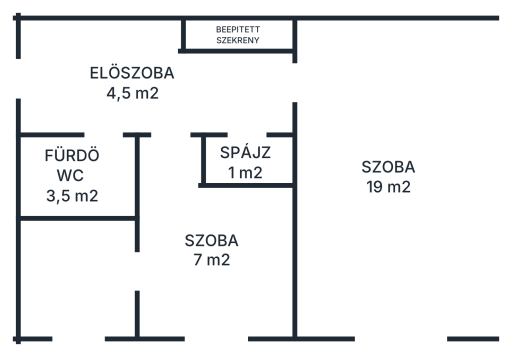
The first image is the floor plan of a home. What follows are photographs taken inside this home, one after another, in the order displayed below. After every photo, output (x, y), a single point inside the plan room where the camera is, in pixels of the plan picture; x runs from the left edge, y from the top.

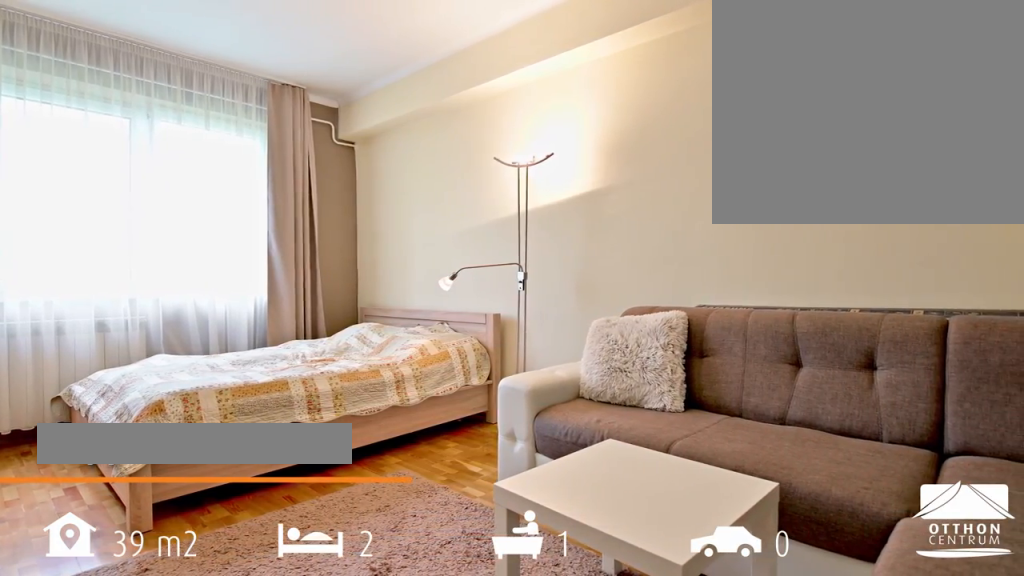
(398, 168)
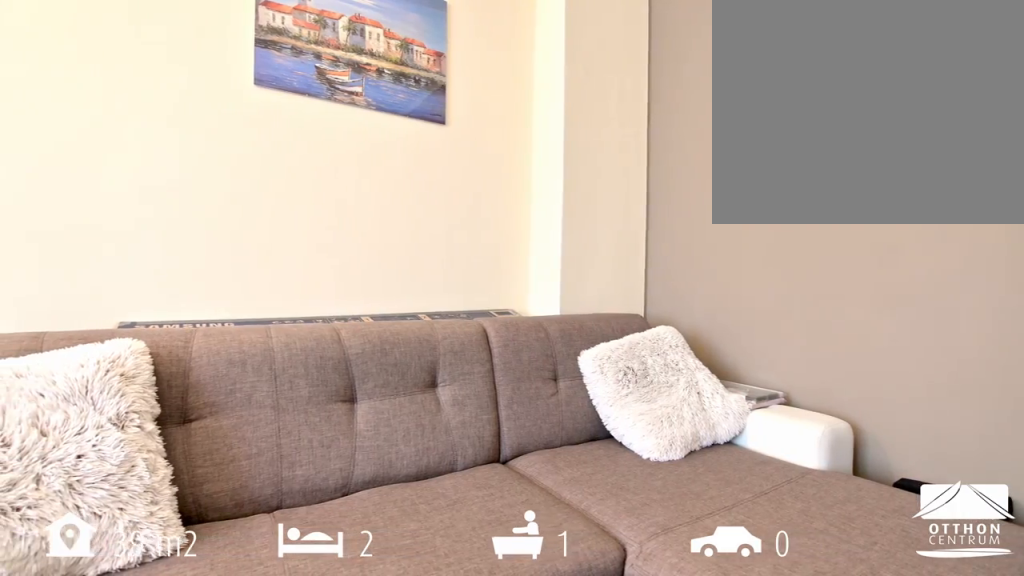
(398, 168)
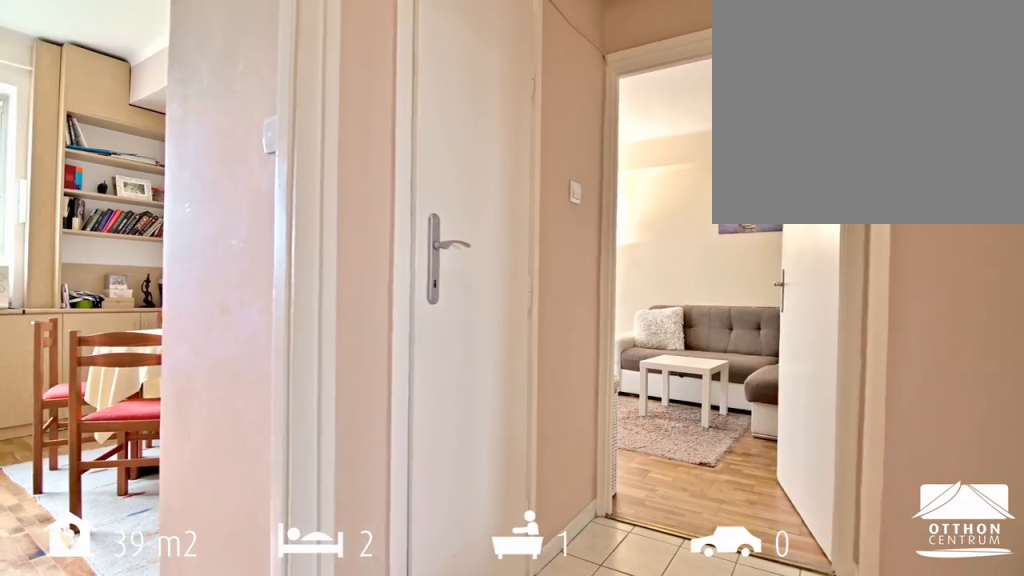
(139, 80)
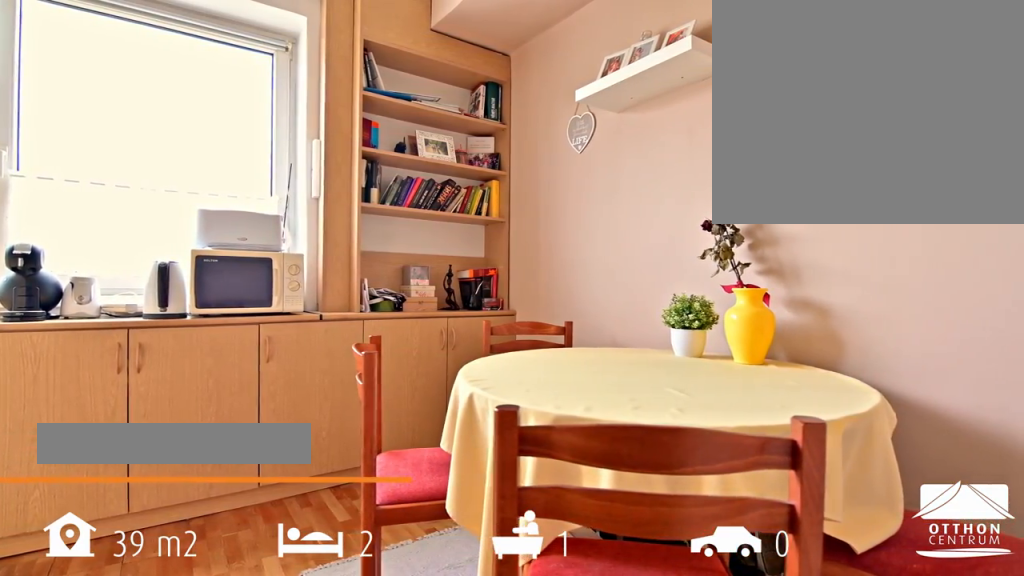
(210, 247)
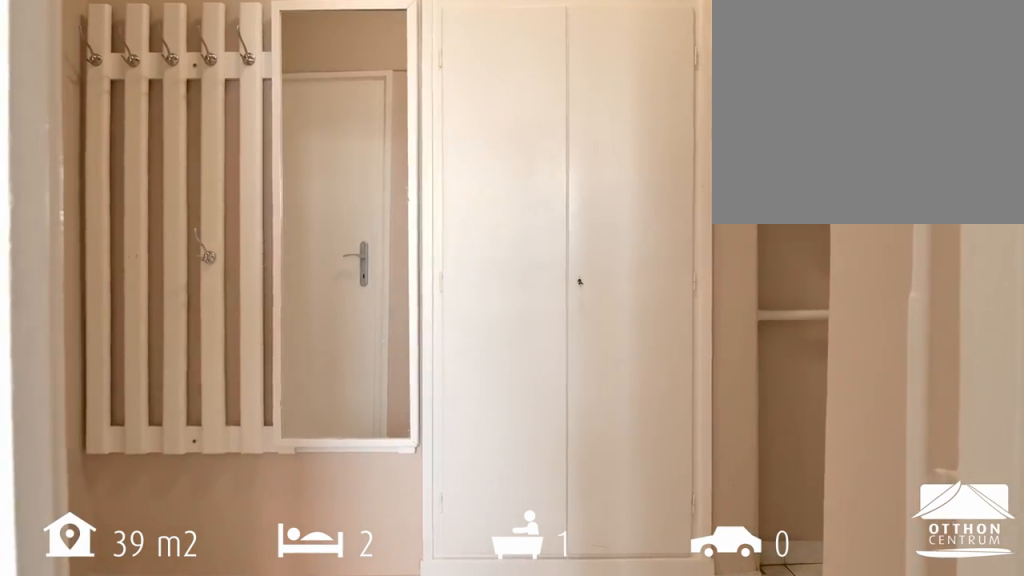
(139, 80)
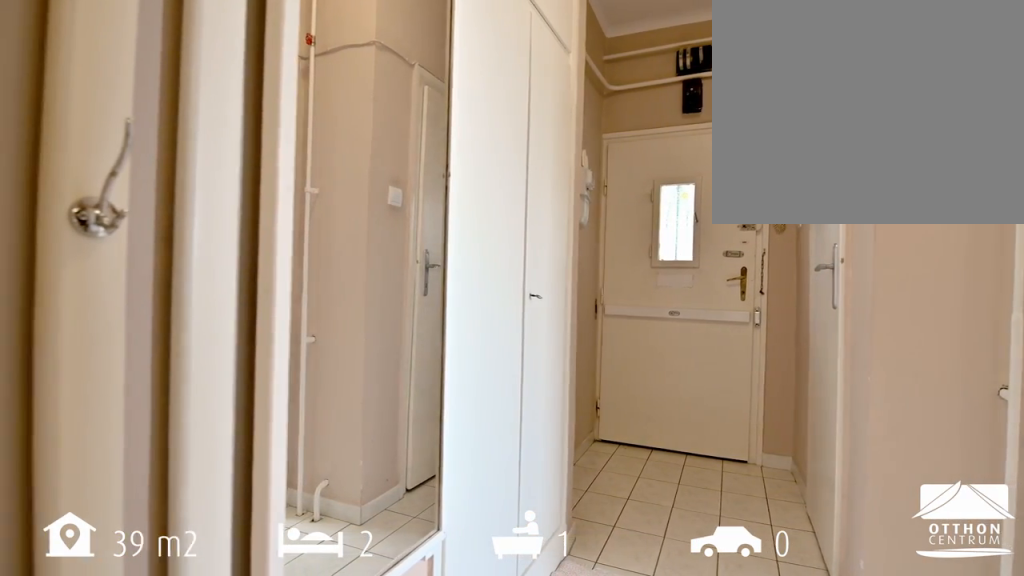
(139, 80)
